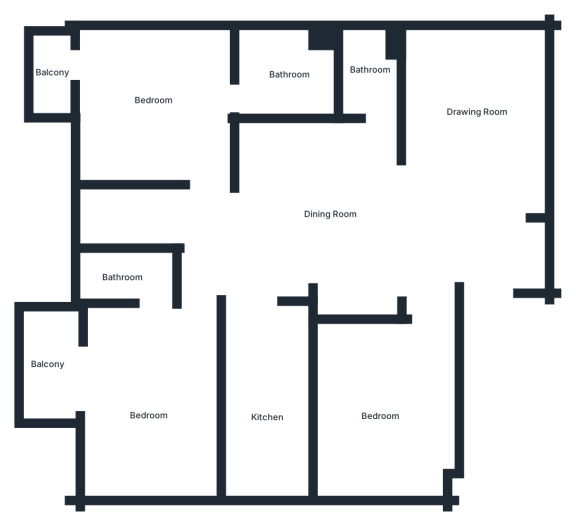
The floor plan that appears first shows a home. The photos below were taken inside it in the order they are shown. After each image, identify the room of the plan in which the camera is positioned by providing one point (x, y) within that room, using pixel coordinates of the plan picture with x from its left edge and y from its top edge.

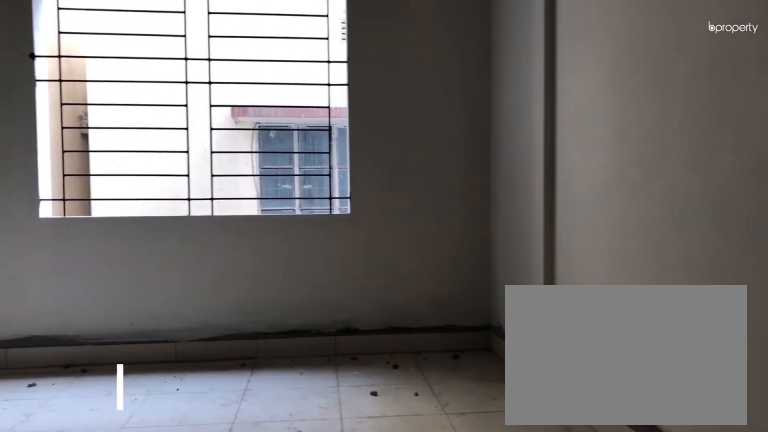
(474, 124)
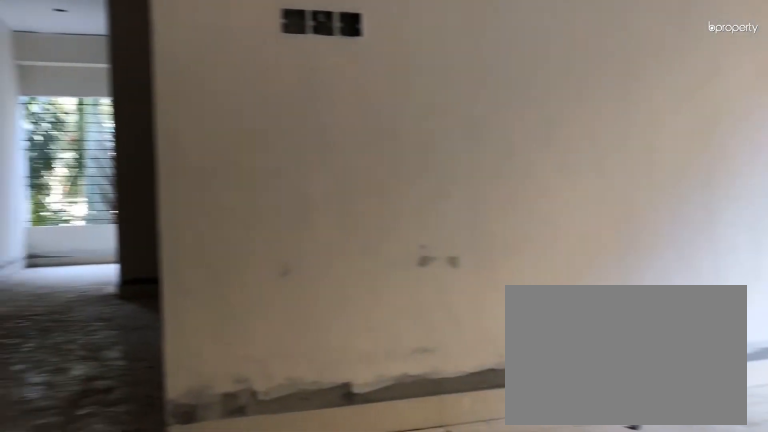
(474, 124)
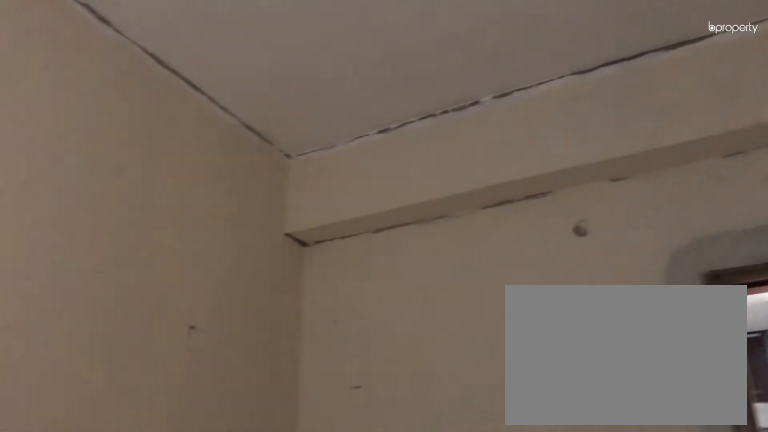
(385, 413)
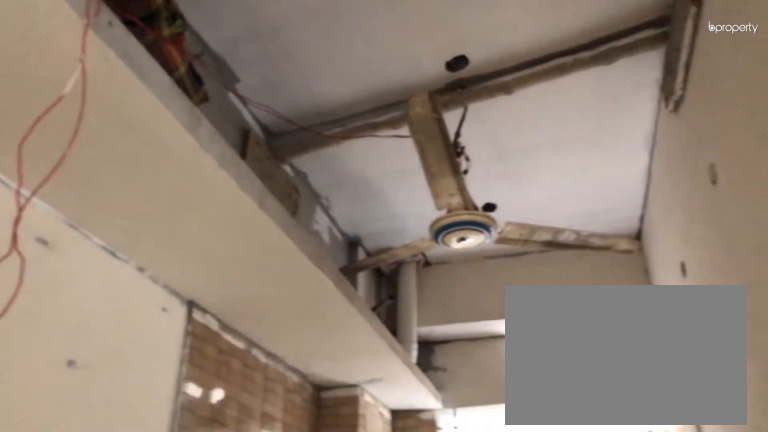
(273, 414)
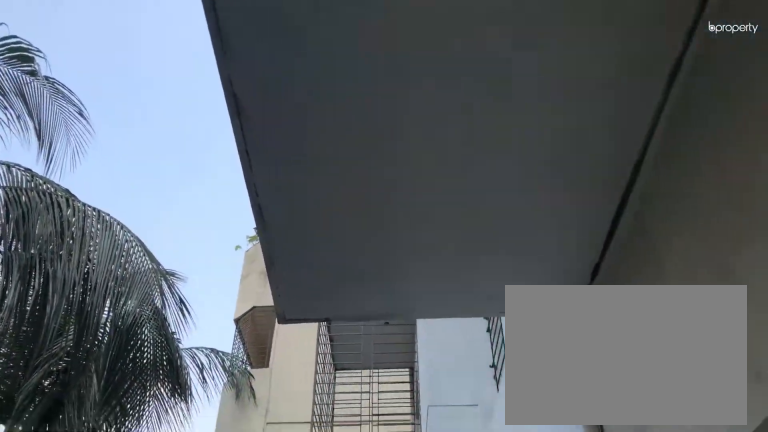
(47, 362)
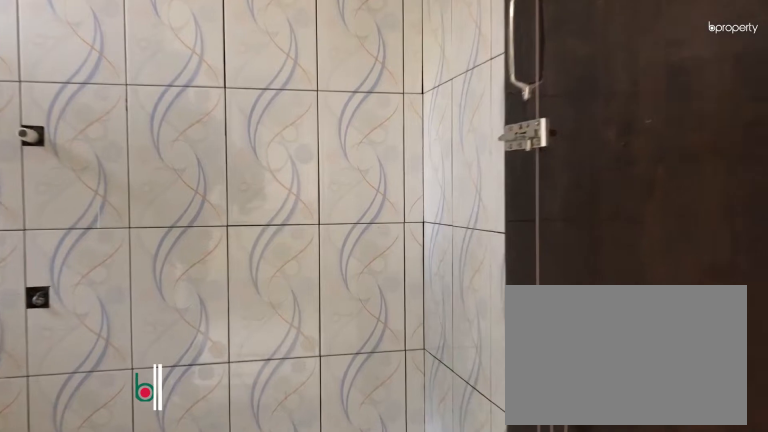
(119, 280)
